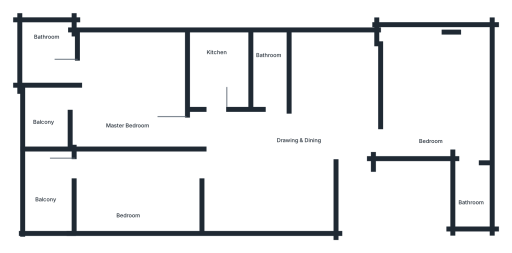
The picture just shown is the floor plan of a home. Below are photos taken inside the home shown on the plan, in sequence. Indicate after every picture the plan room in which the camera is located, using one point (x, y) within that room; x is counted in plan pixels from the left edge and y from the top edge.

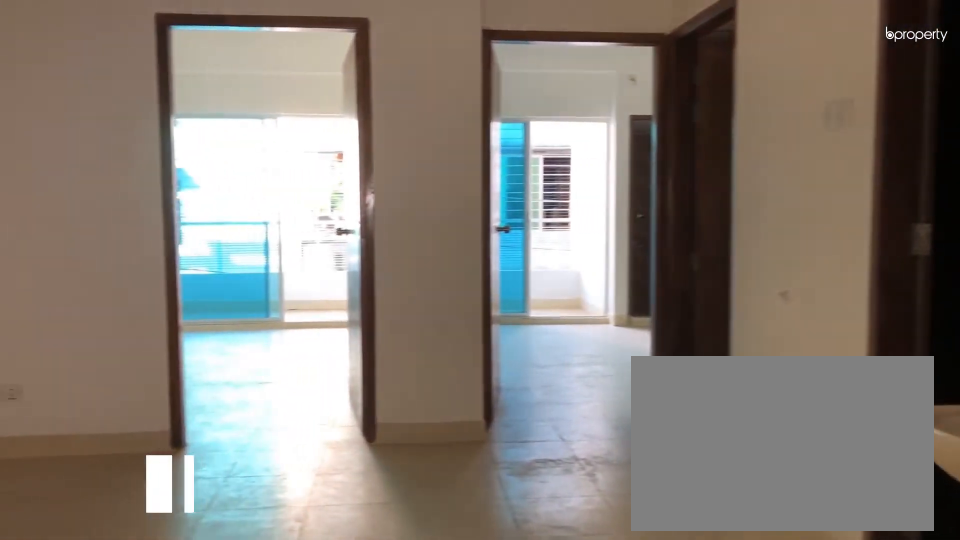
(299, 146)
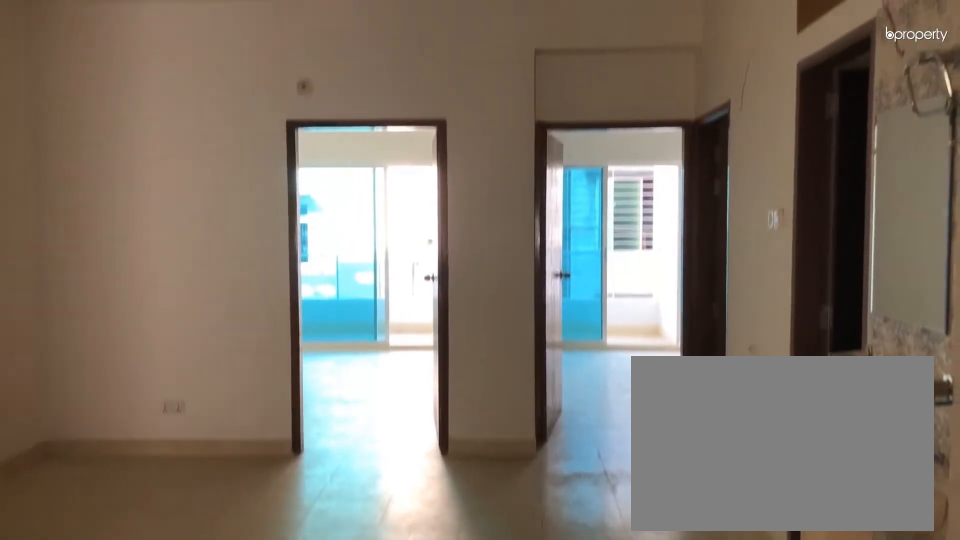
(299, 147)
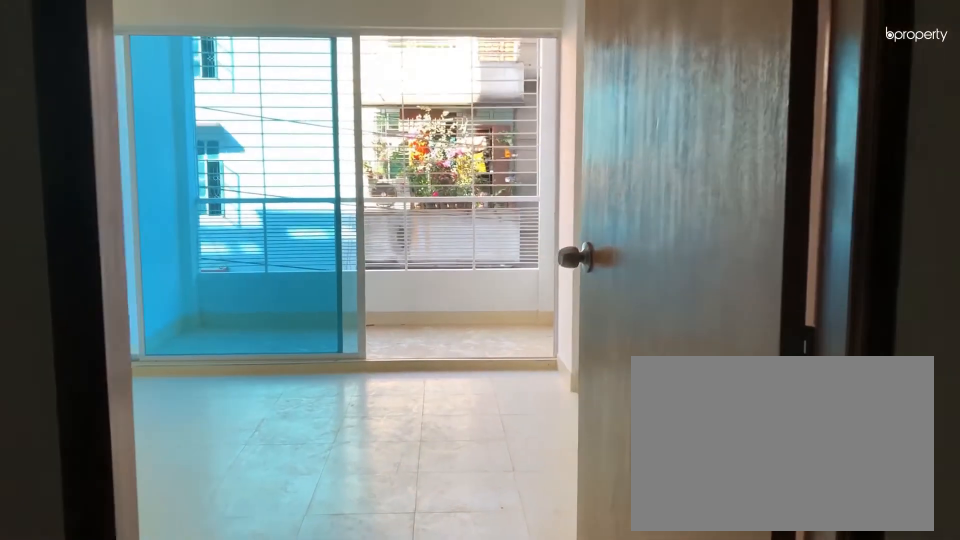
(206, 161)
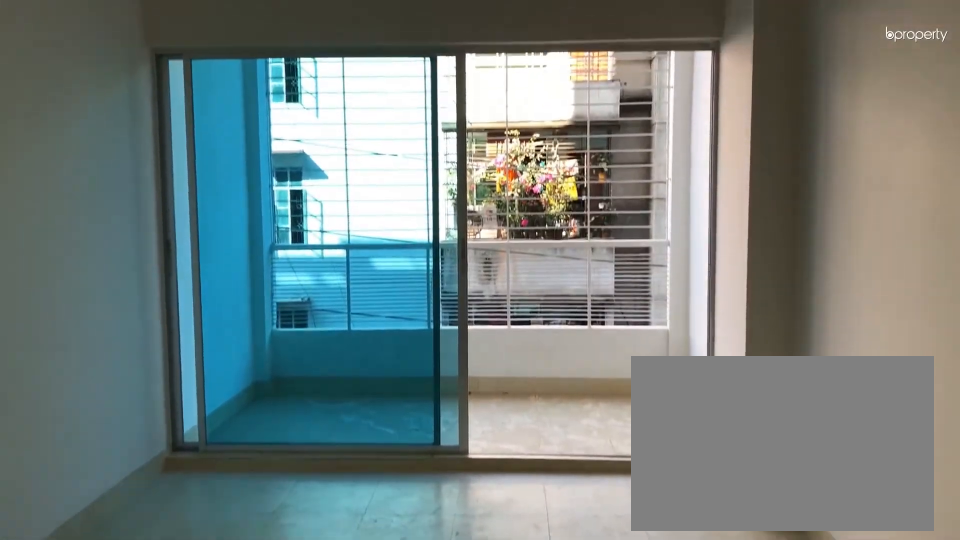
(128, 191)
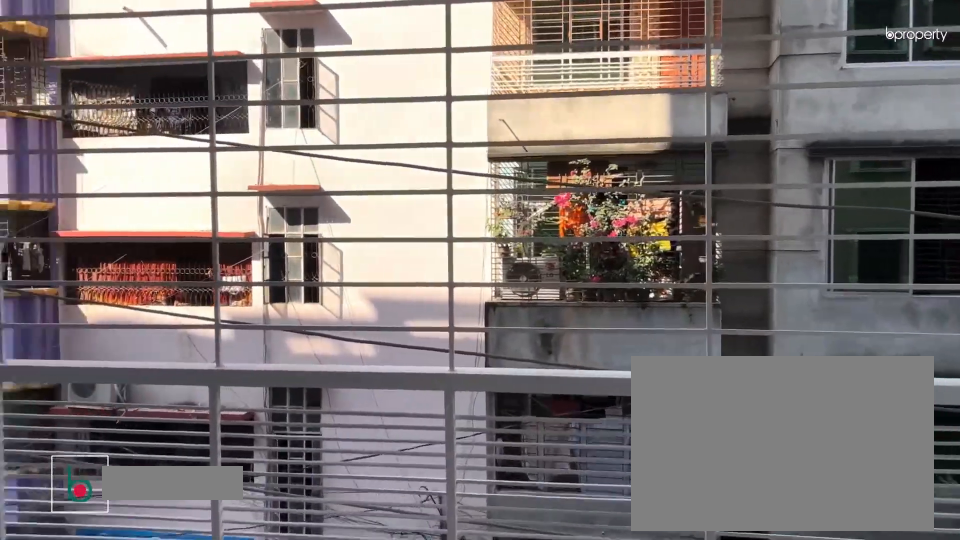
(43, 183)
